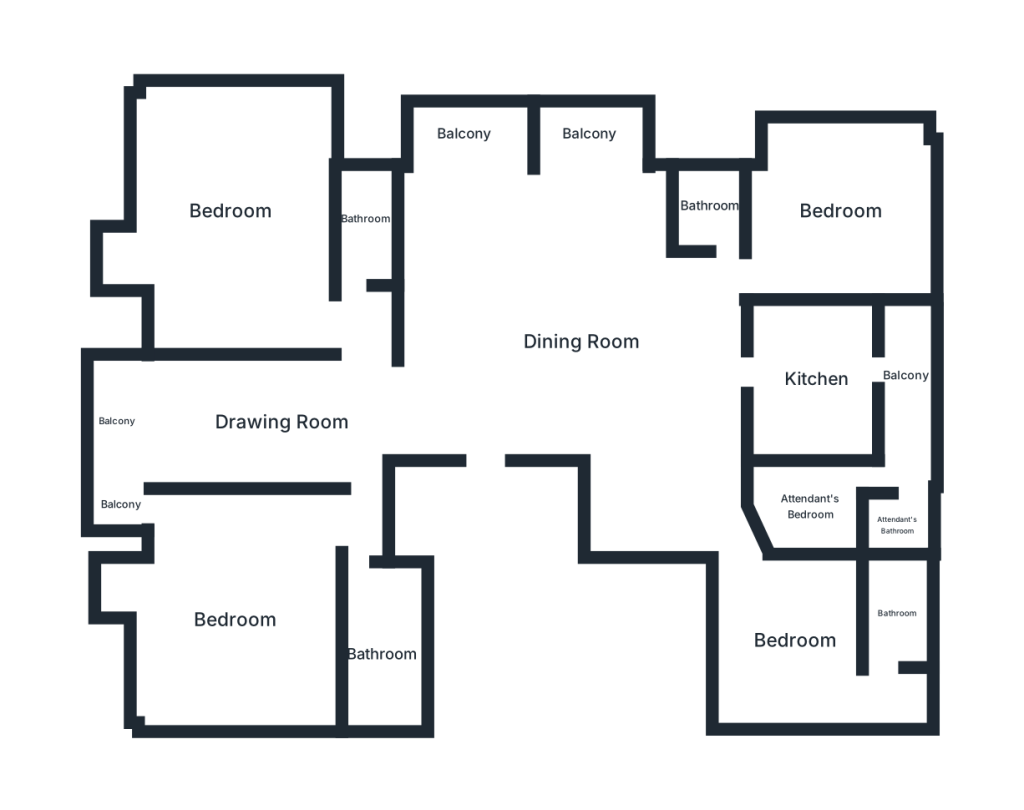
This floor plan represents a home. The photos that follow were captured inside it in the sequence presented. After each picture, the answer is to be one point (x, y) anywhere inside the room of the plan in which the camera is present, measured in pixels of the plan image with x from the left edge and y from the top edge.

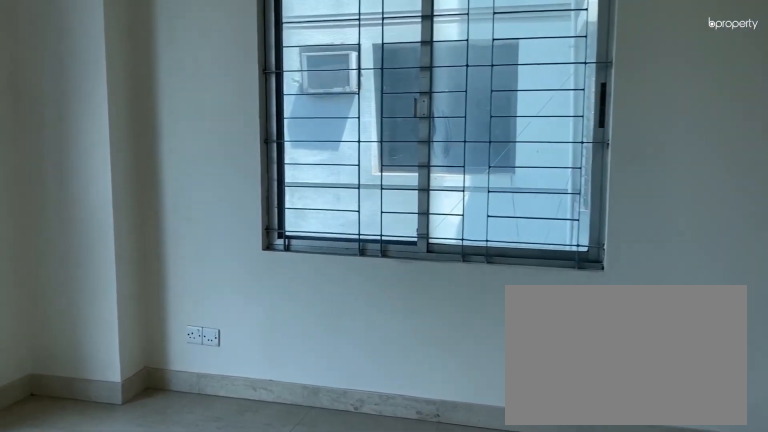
(839, 210)
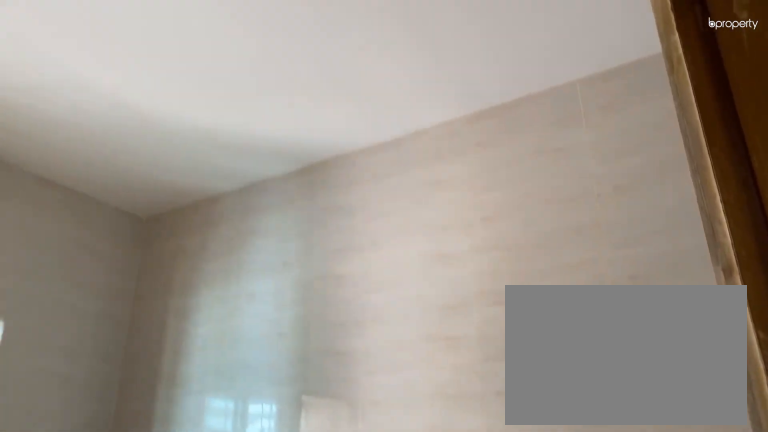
(816, 379)
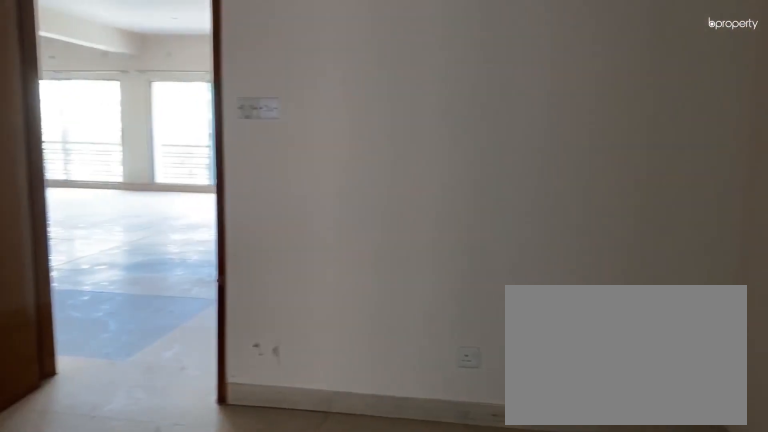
(793, 636)
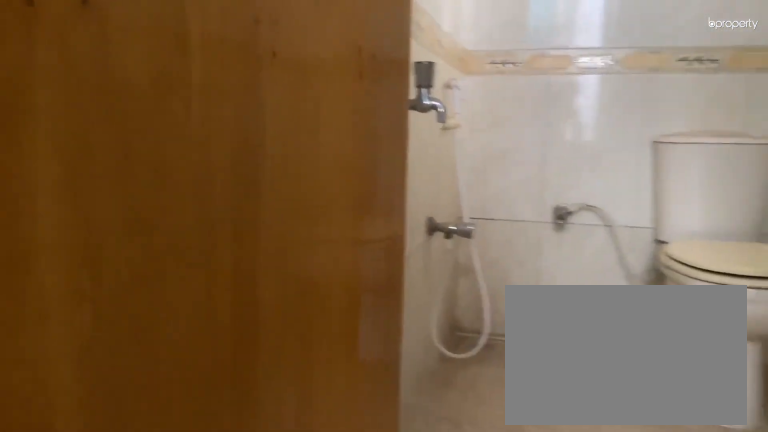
(896, 613)
